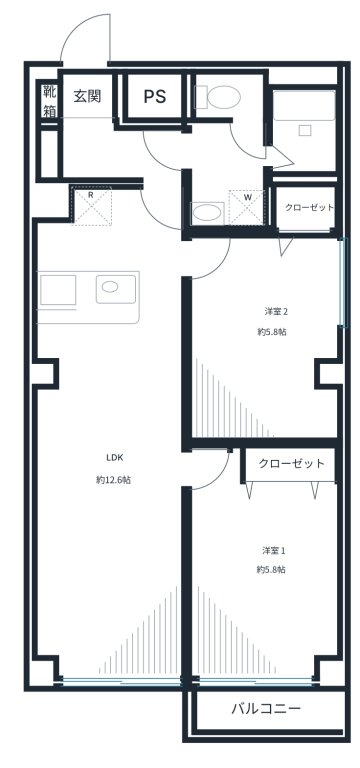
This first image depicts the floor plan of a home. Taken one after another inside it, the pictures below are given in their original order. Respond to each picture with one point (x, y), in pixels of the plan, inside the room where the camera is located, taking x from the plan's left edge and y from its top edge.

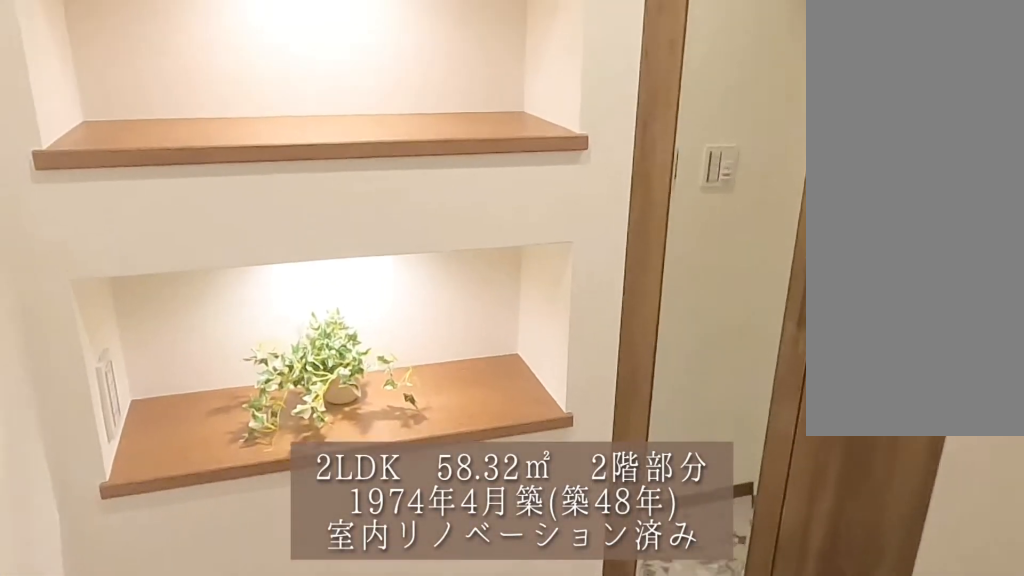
(97, 134)
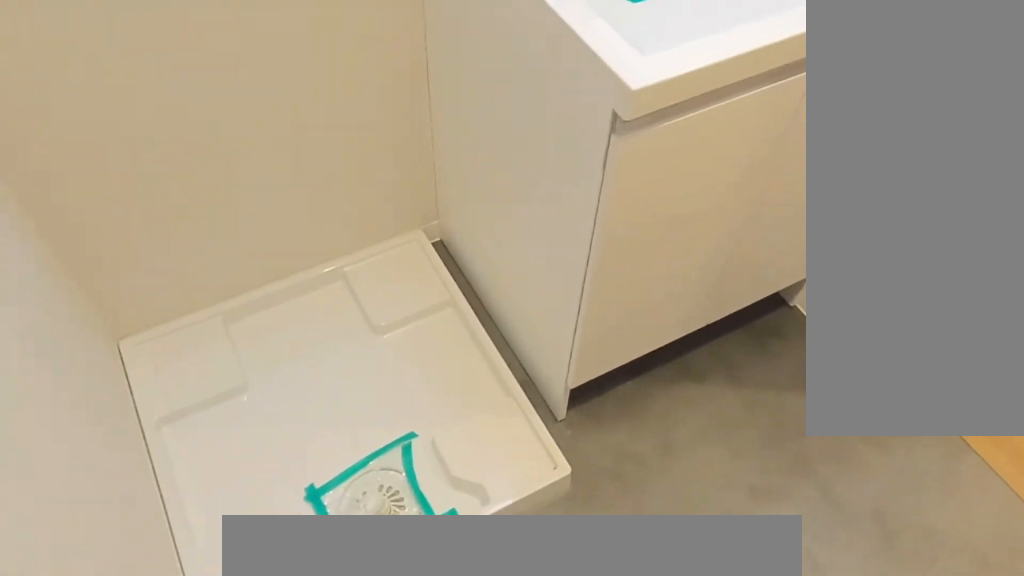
(255, 165)
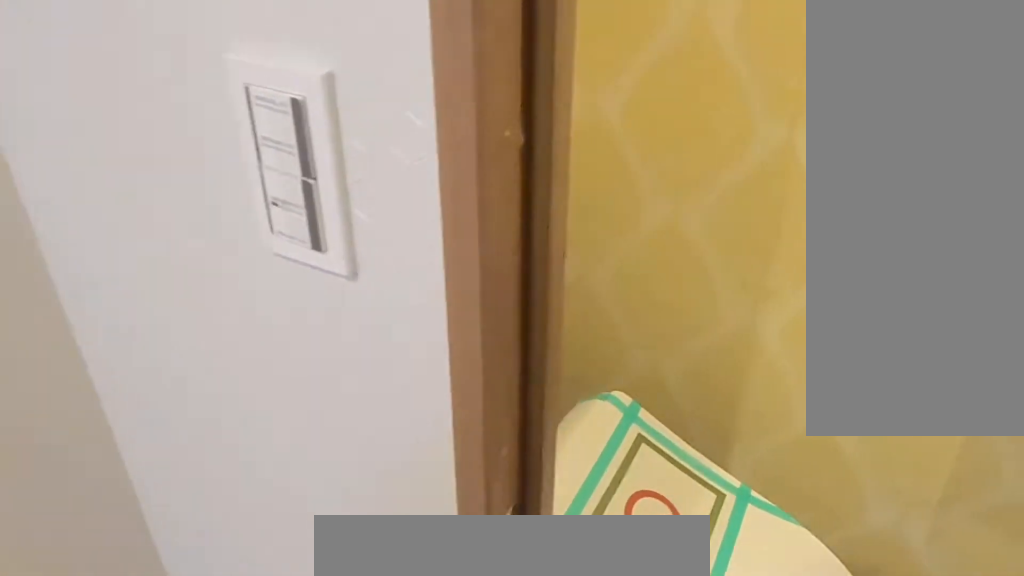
(255, 165)
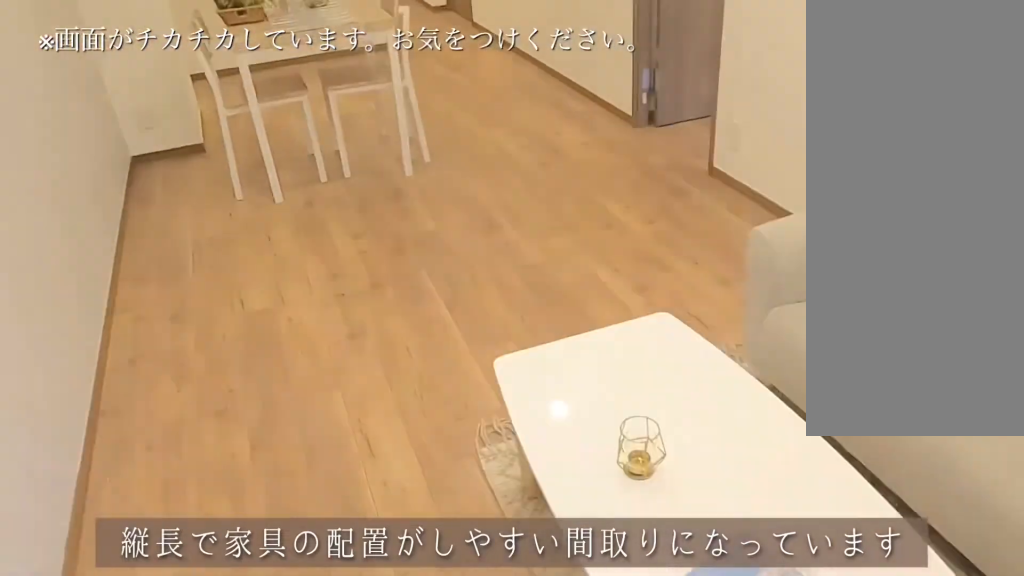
(115, 480)
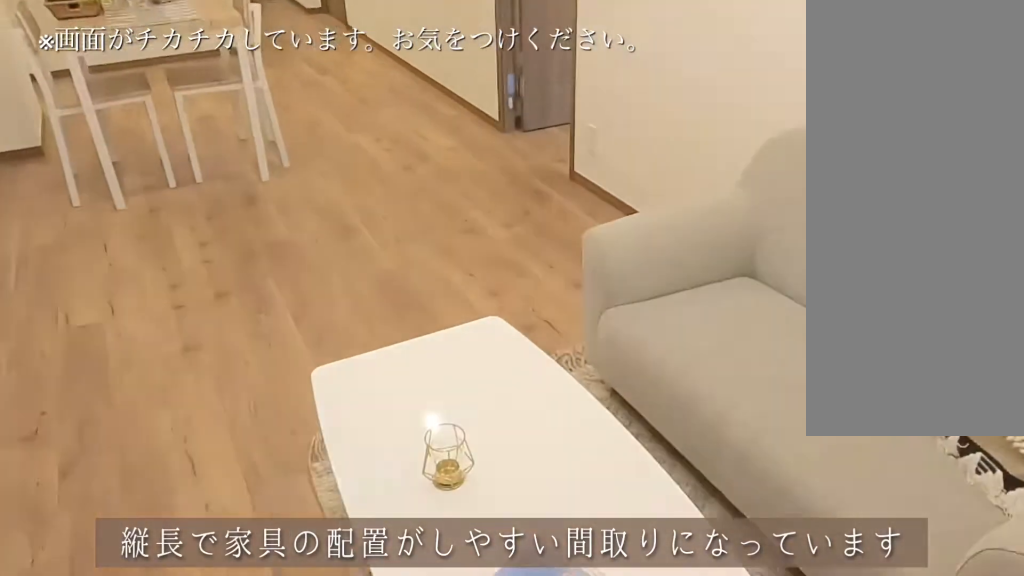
(115, 479)
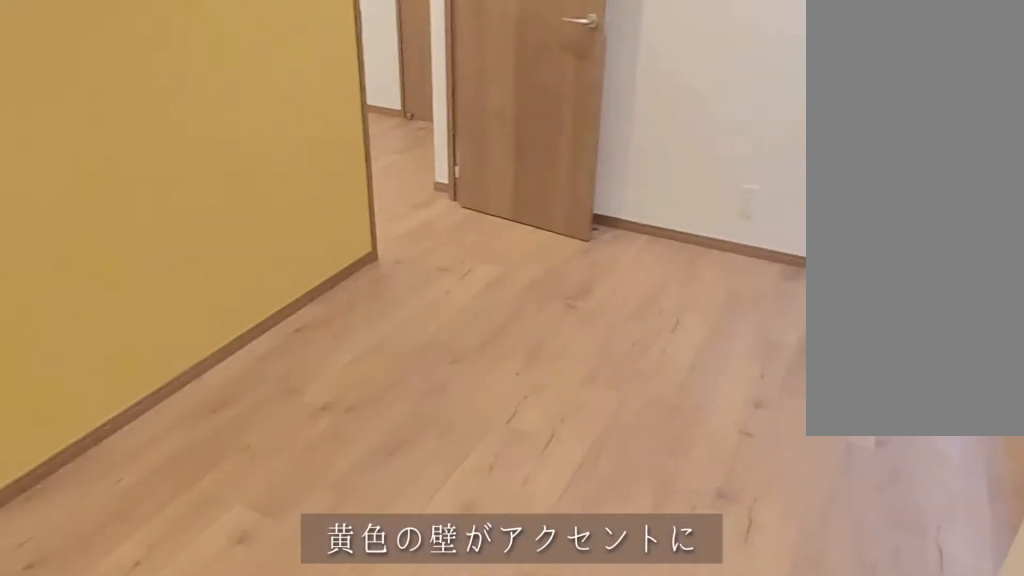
(278, 333)
